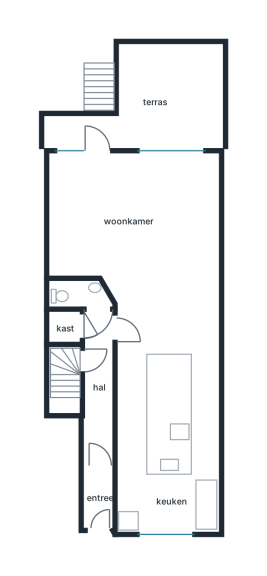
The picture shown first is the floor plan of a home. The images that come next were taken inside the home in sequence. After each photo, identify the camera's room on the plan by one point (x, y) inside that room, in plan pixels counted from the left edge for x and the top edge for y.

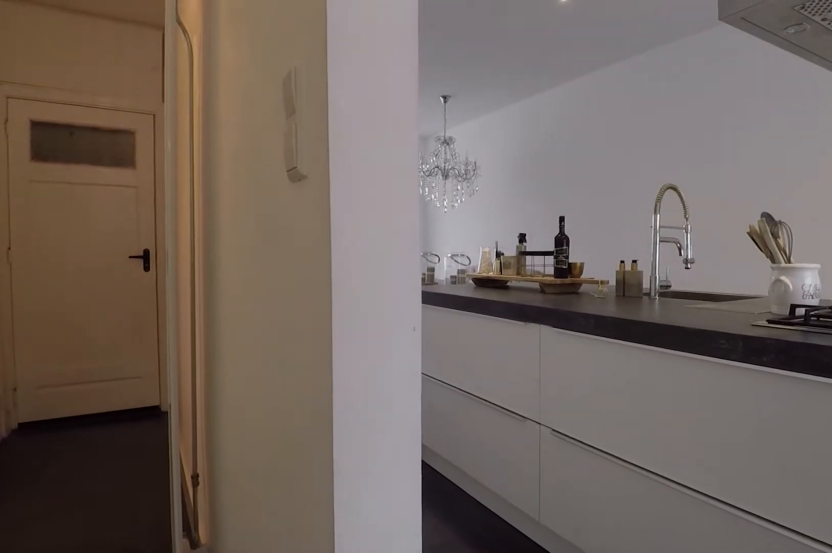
(99, 416)
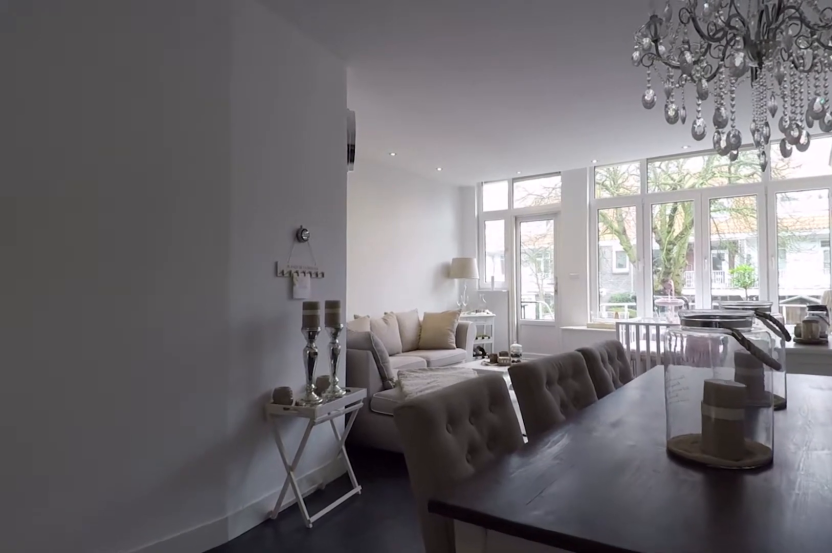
(167, 417)
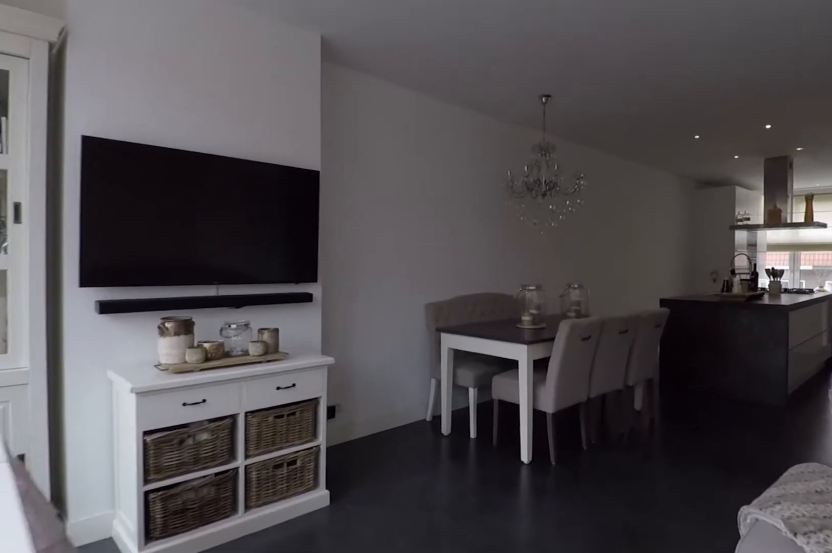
(92, 218)
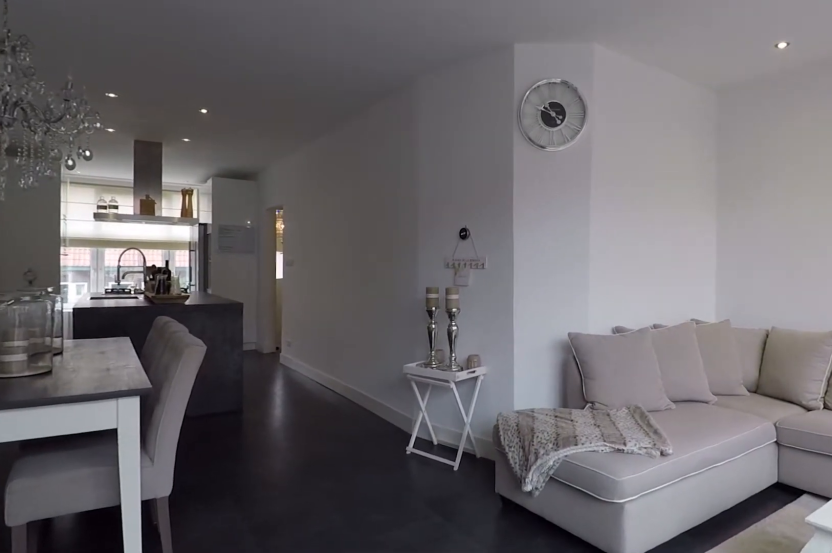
(92, 218)
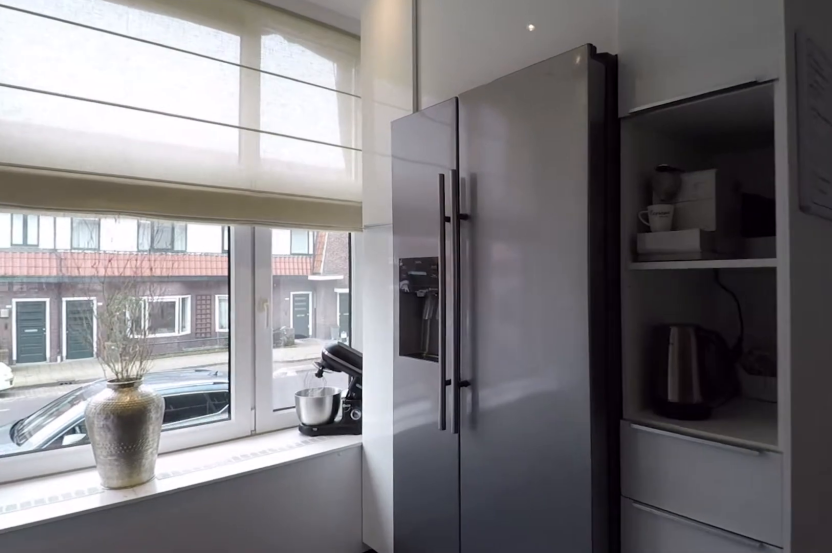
(167, 416)
